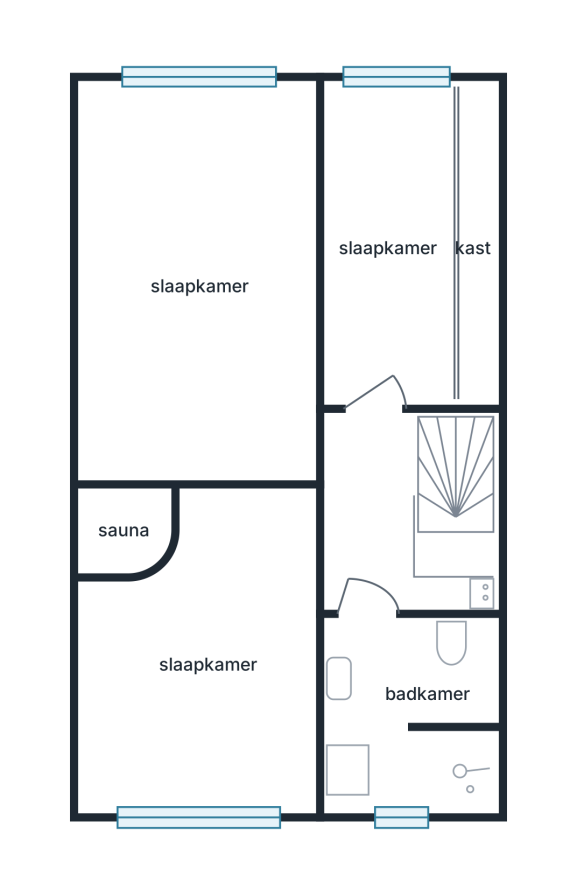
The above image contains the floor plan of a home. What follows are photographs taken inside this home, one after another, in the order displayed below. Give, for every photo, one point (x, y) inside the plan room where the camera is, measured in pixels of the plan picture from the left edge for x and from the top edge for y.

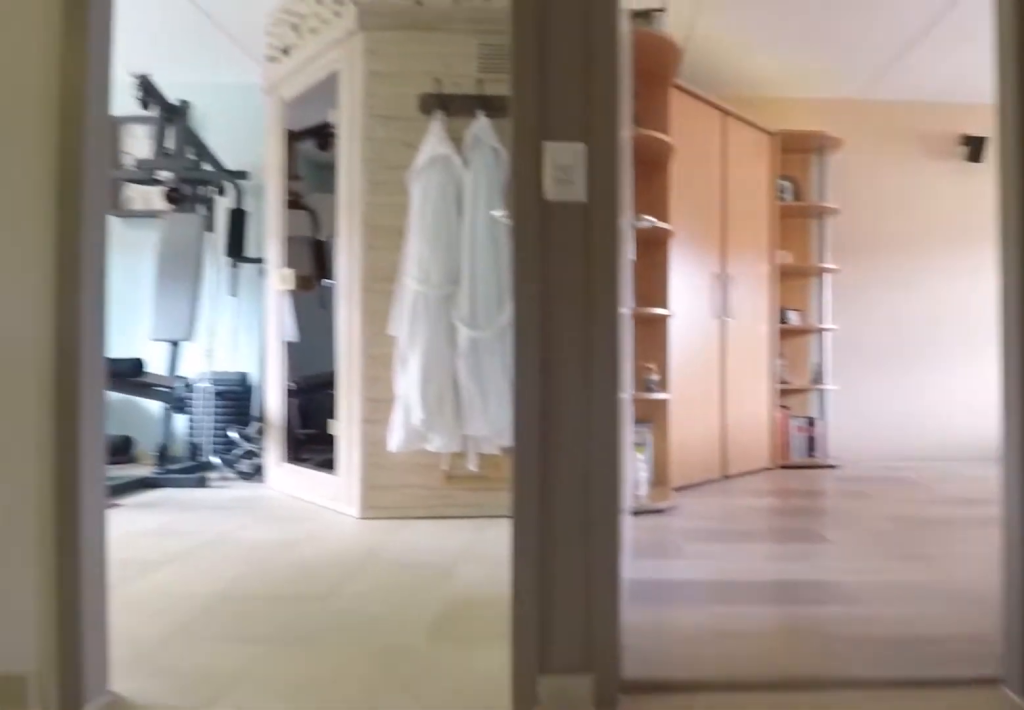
(379, 519)
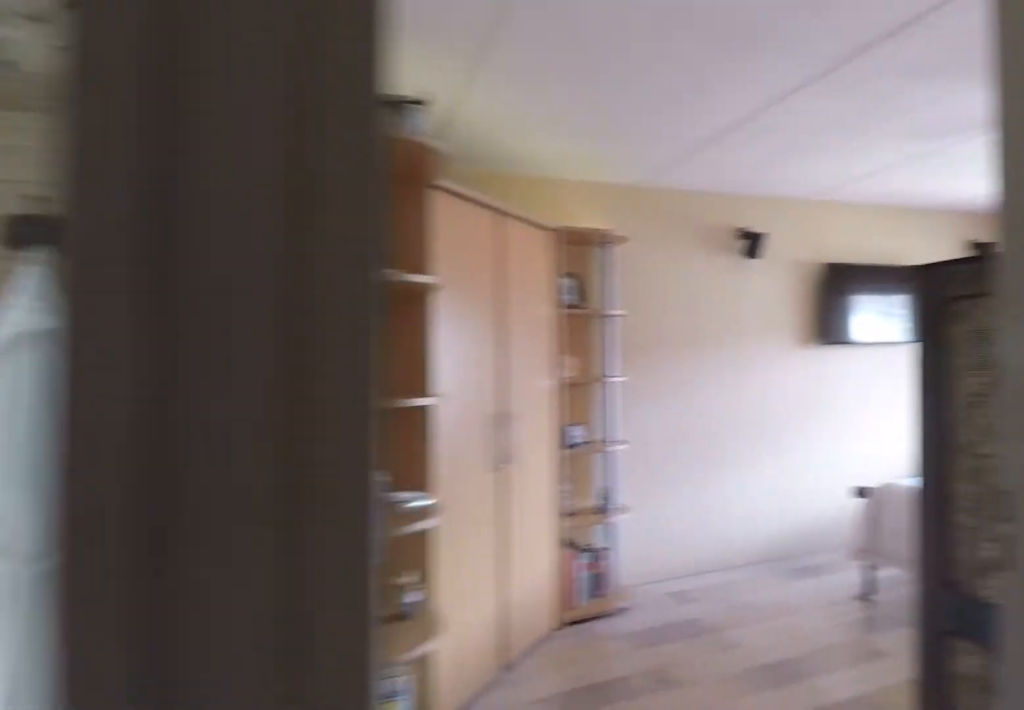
(379, 519)
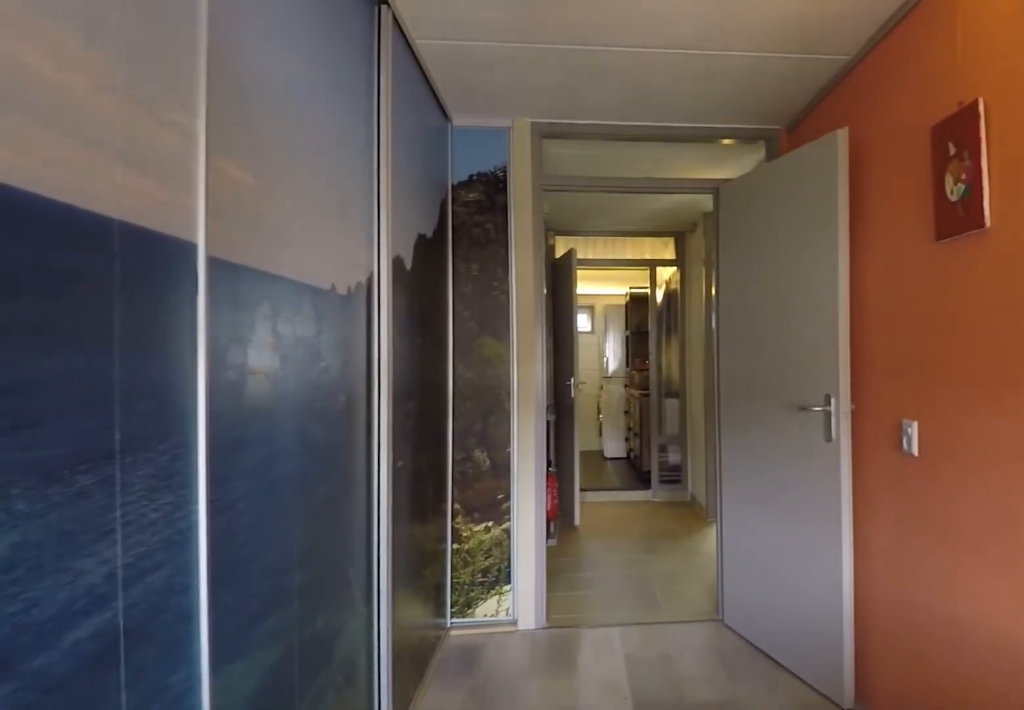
(387, 245)
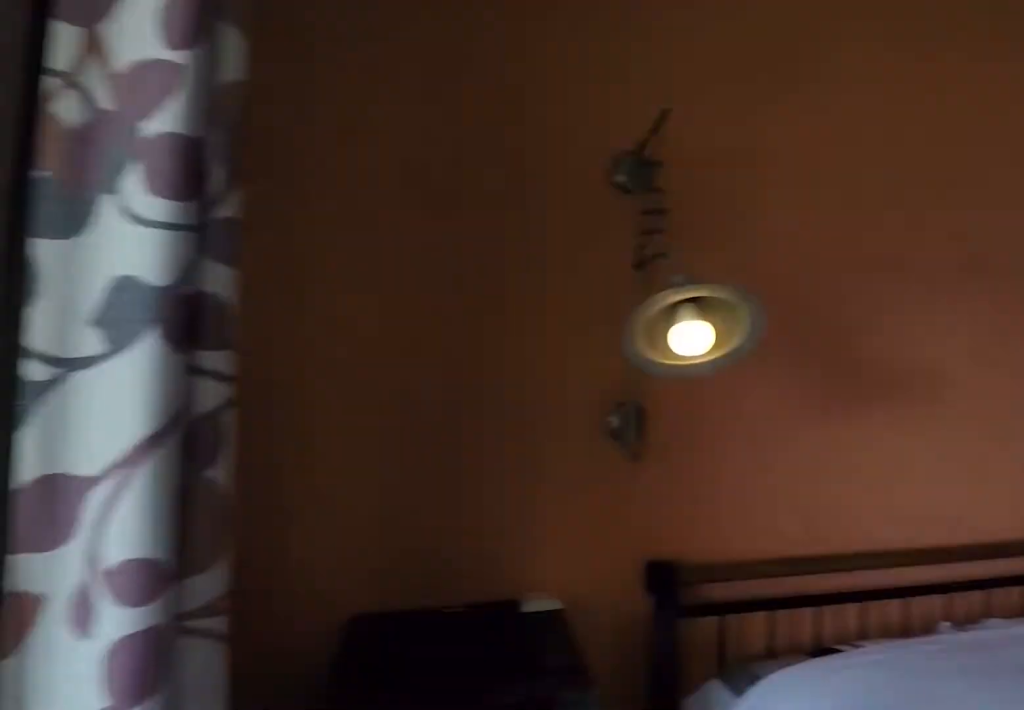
(135, 217)
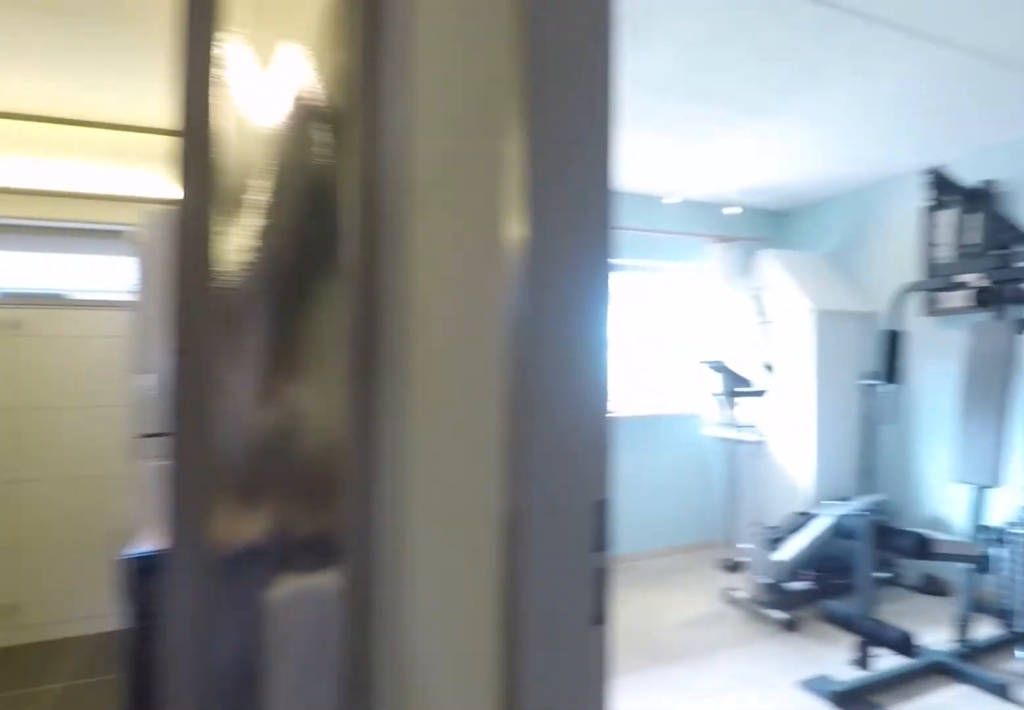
(377, 518)
